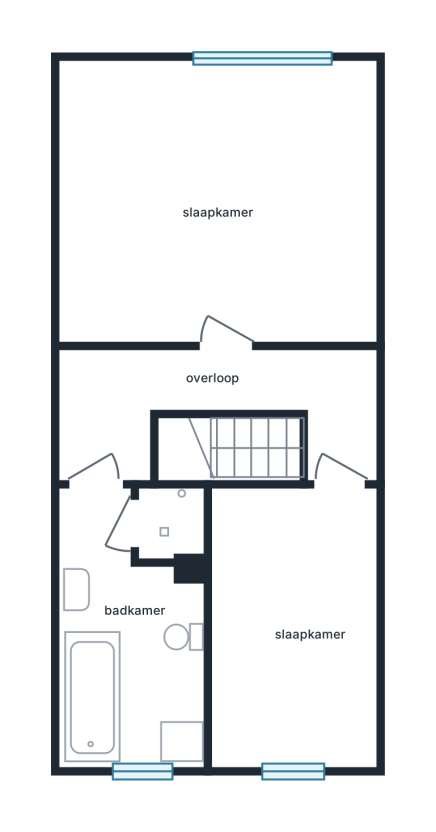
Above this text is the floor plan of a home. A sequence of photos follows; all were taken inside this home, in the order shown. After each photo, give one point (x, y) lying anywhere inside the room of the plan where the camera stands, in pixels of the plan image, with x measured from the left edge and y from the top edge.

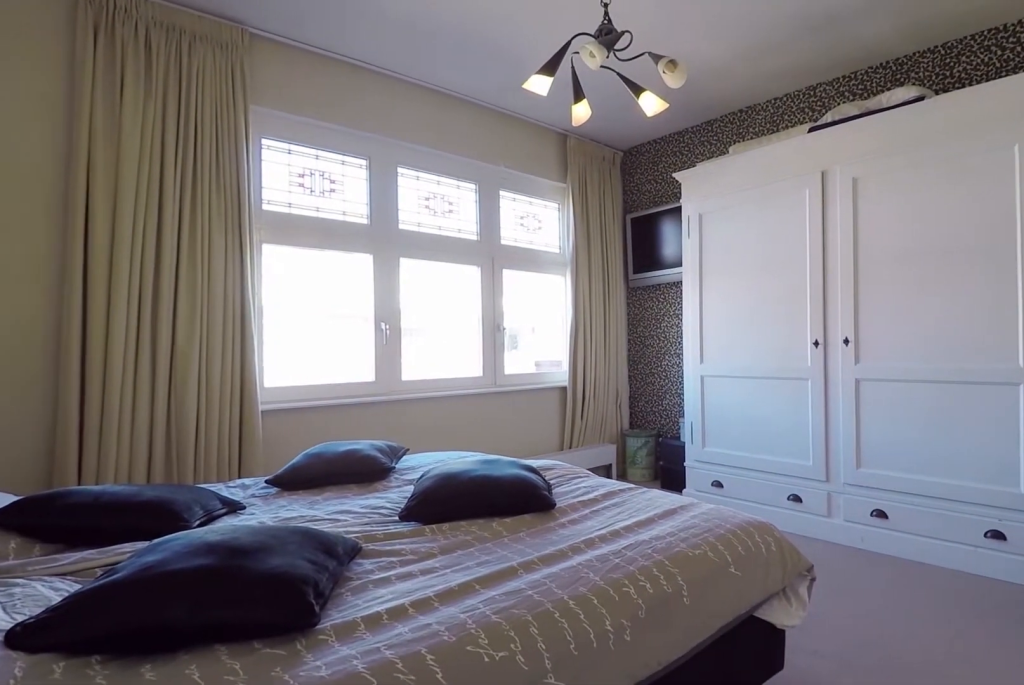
(199, 203)
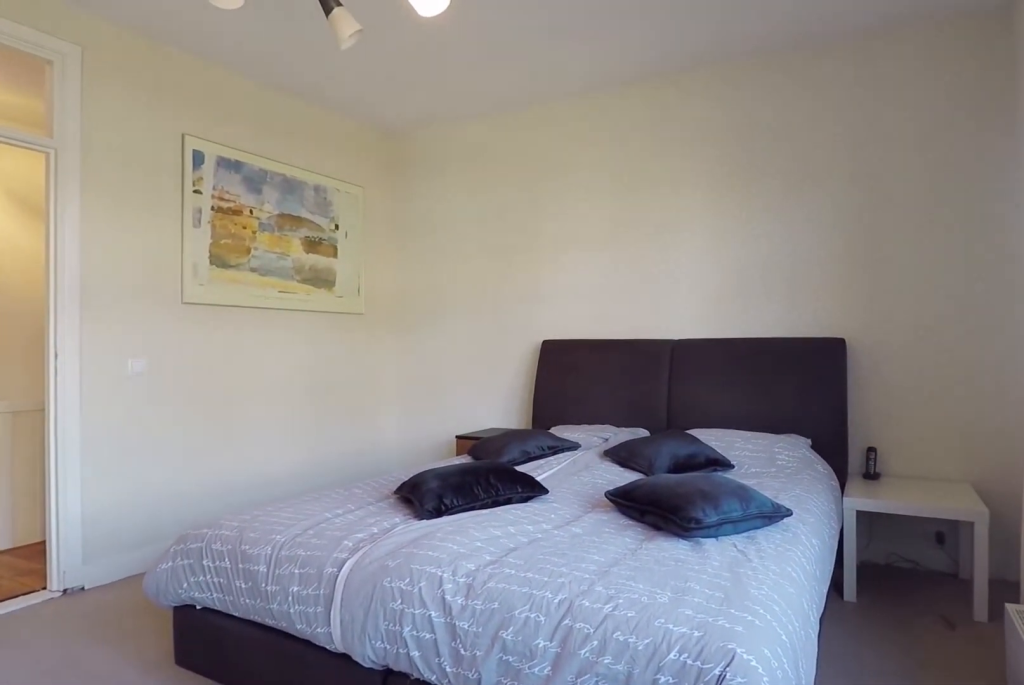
(199, 203)
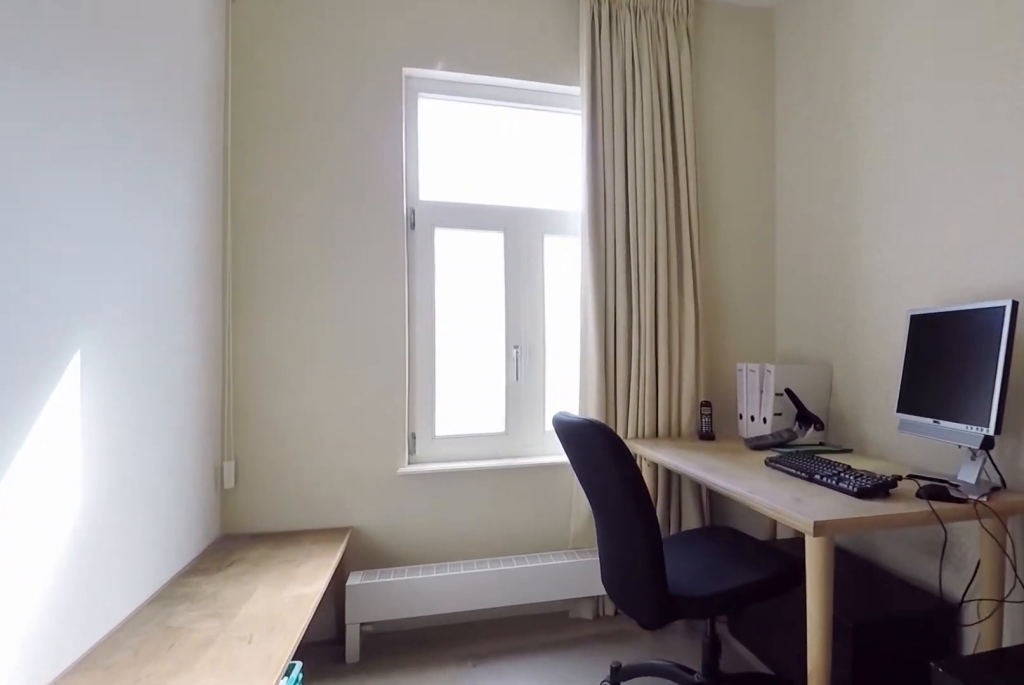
(293, 624)
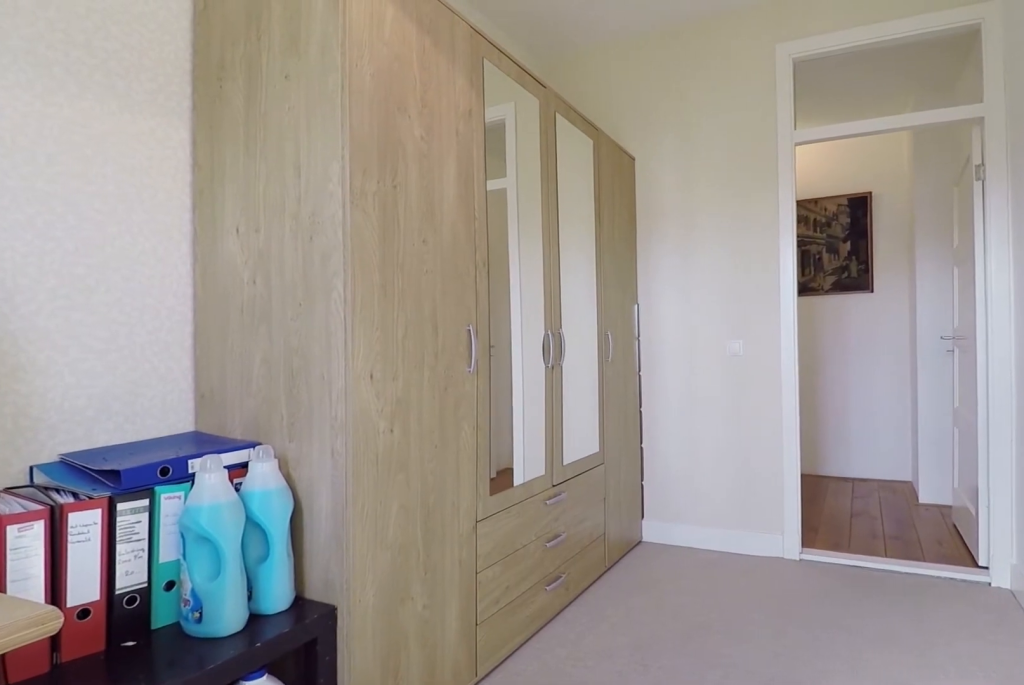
(293, 624)
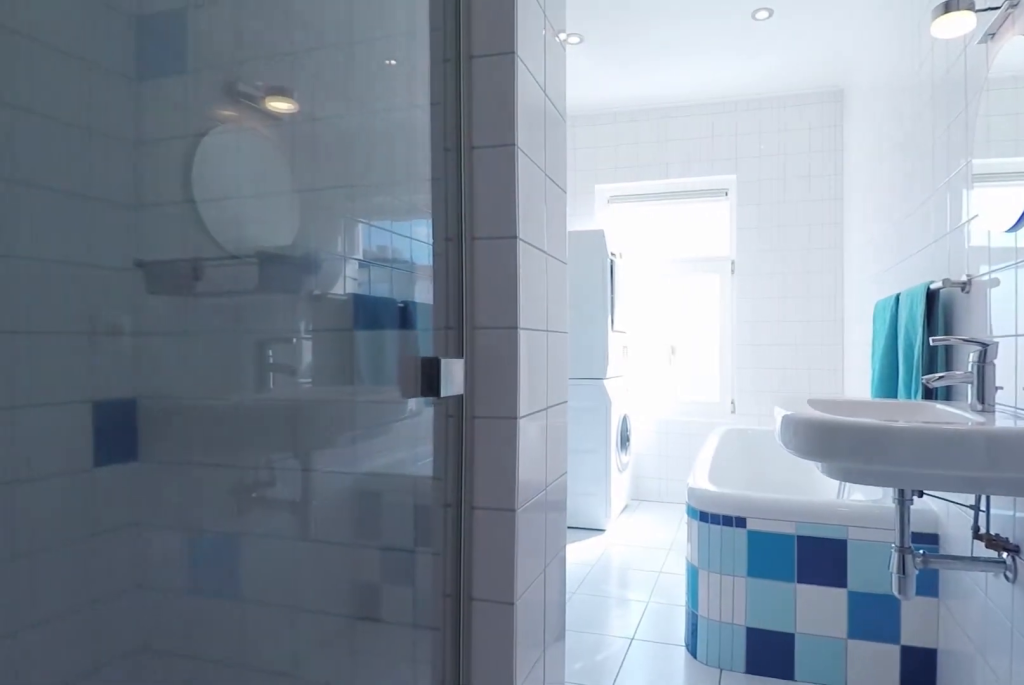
(112, 688)
